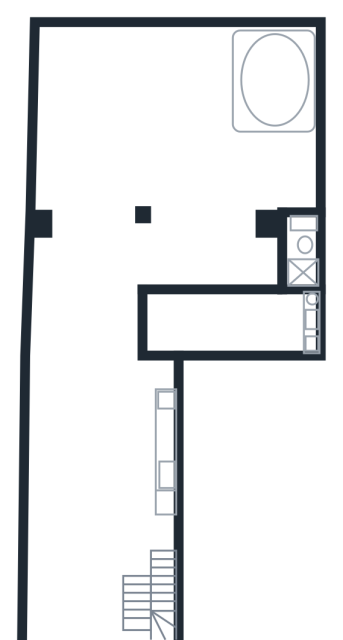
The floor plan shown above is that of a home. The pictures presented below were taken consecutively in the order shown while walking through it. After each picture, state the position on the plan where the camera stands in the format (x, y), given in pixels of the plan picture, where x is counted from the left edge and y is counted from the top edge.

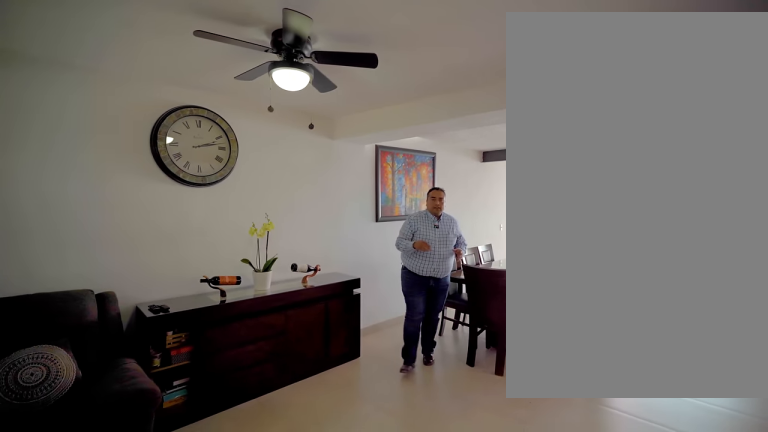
(107, 529)
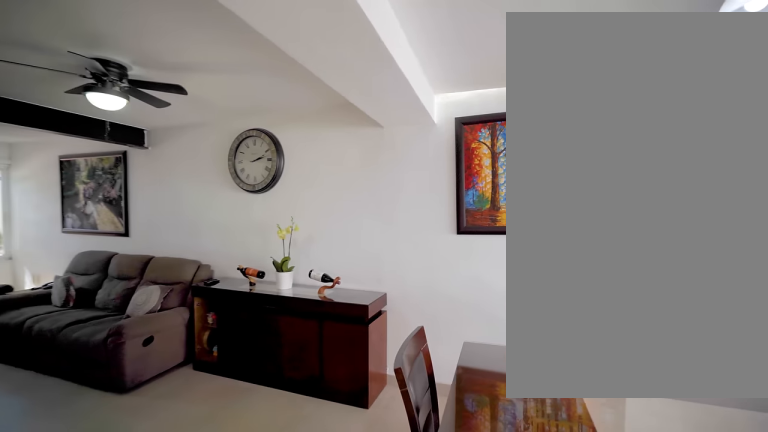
(100, 553)
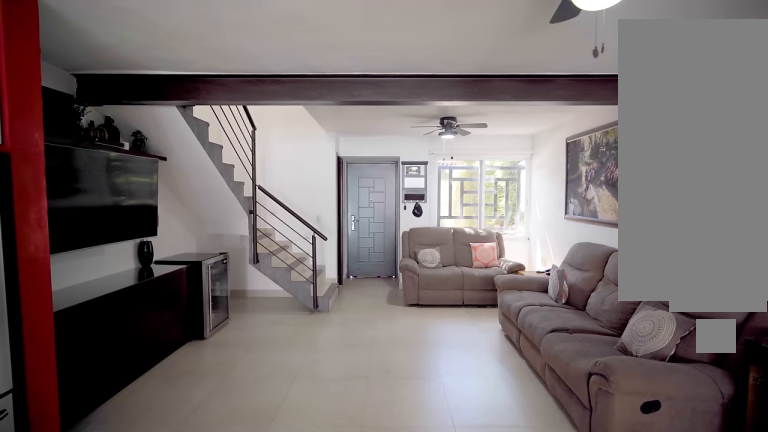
(120, 514)
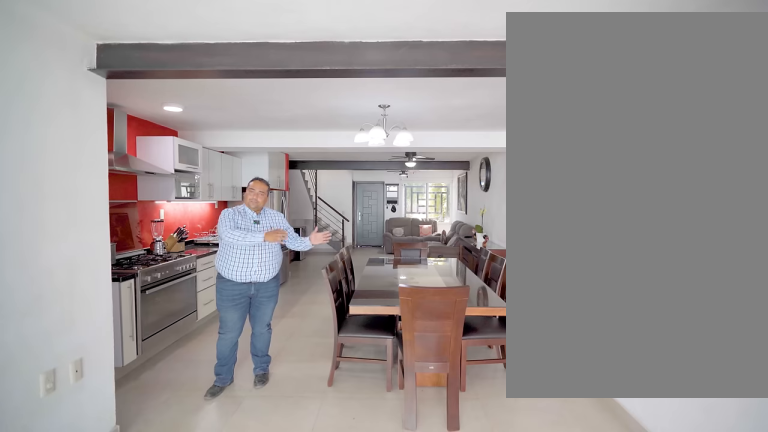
(125, 389)
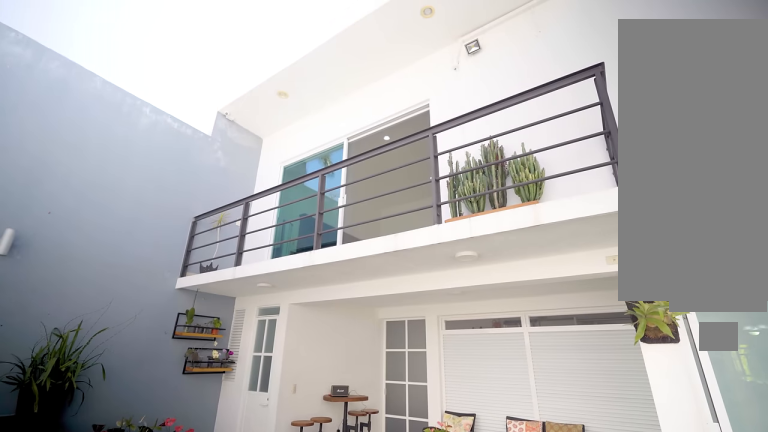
(165, 129)
